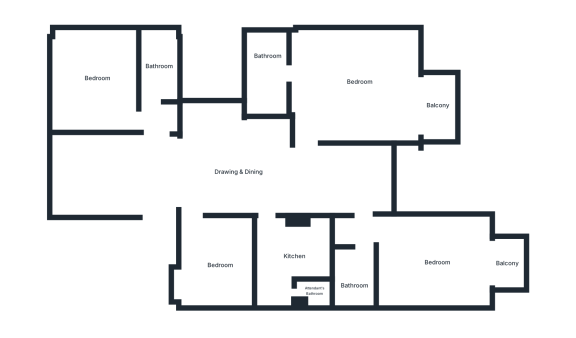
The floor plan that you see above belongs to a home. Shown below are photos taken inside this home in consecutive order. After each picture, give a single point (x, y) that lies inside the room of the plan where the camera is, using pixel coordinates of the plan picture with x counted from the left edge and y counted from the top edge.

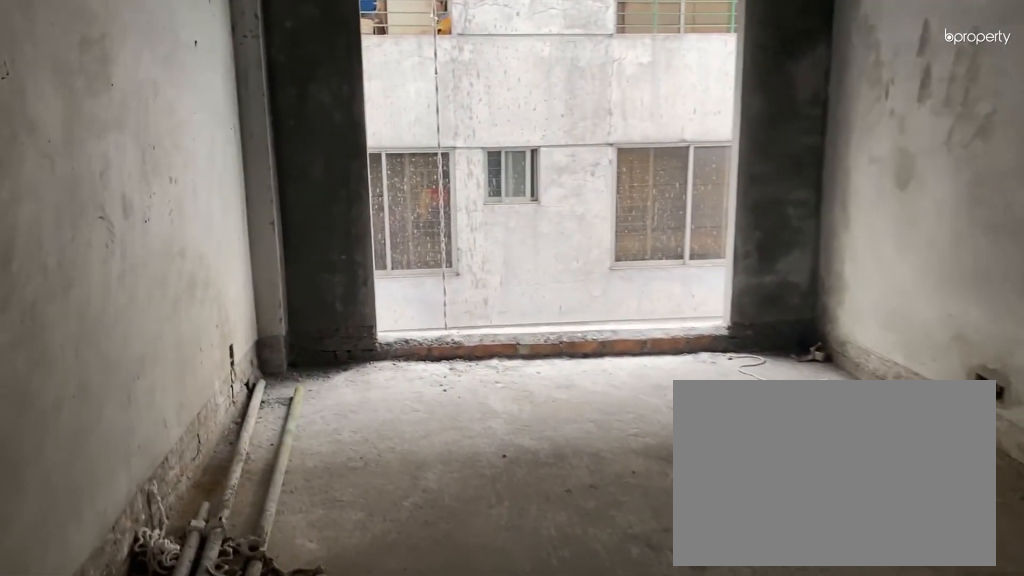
(100, 174)
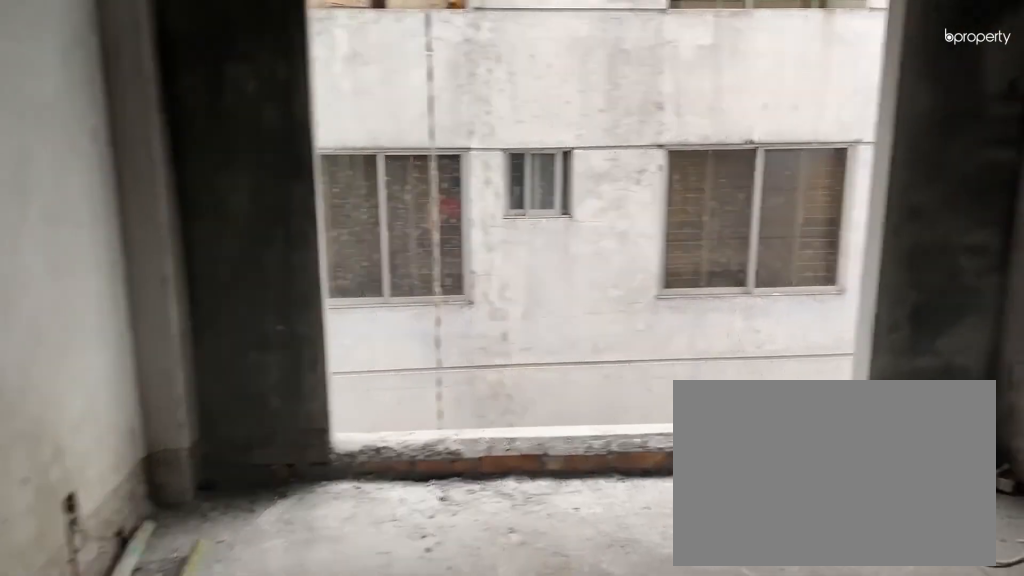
(100, 174)
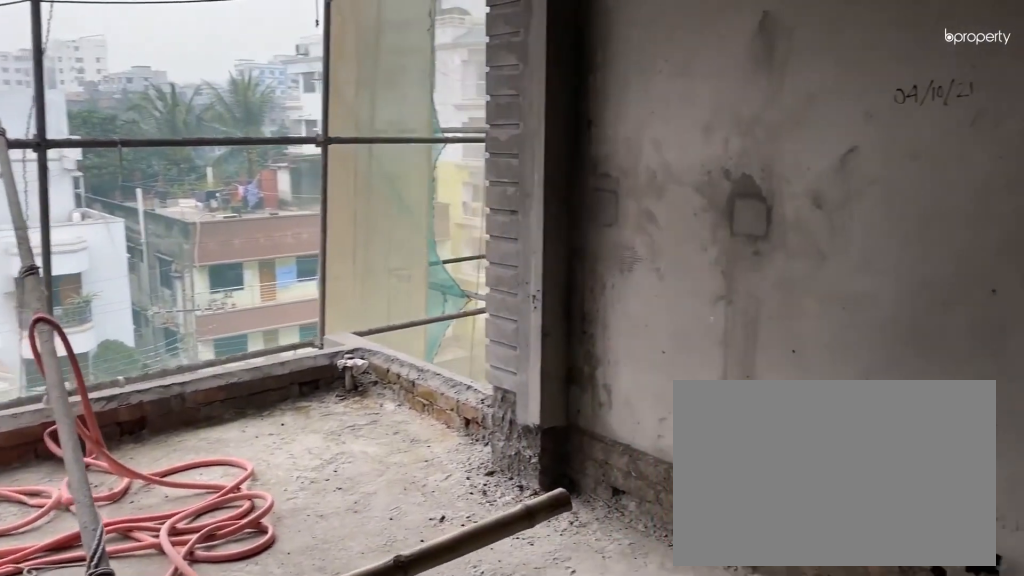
(359, 87)
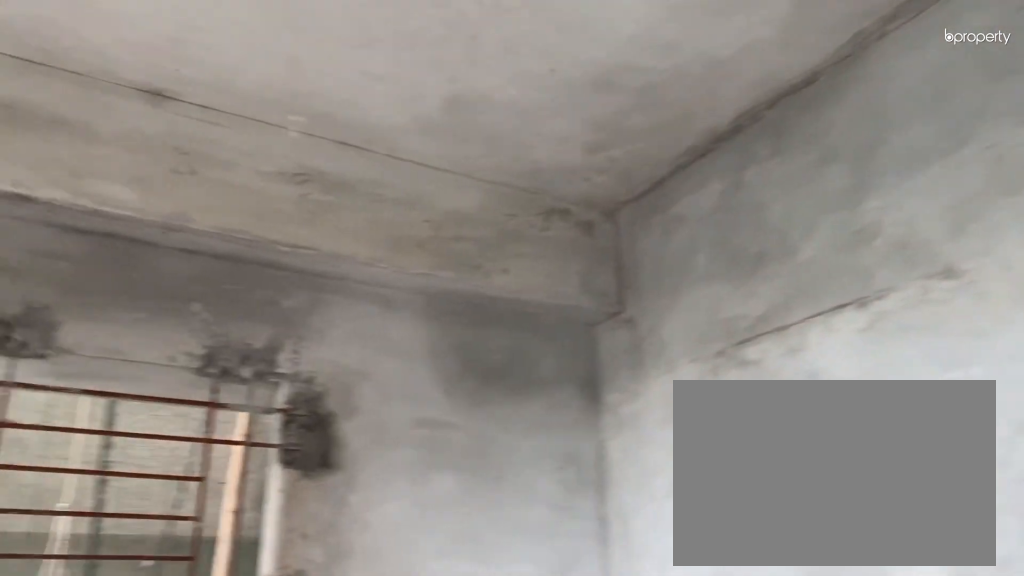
(436, 265)
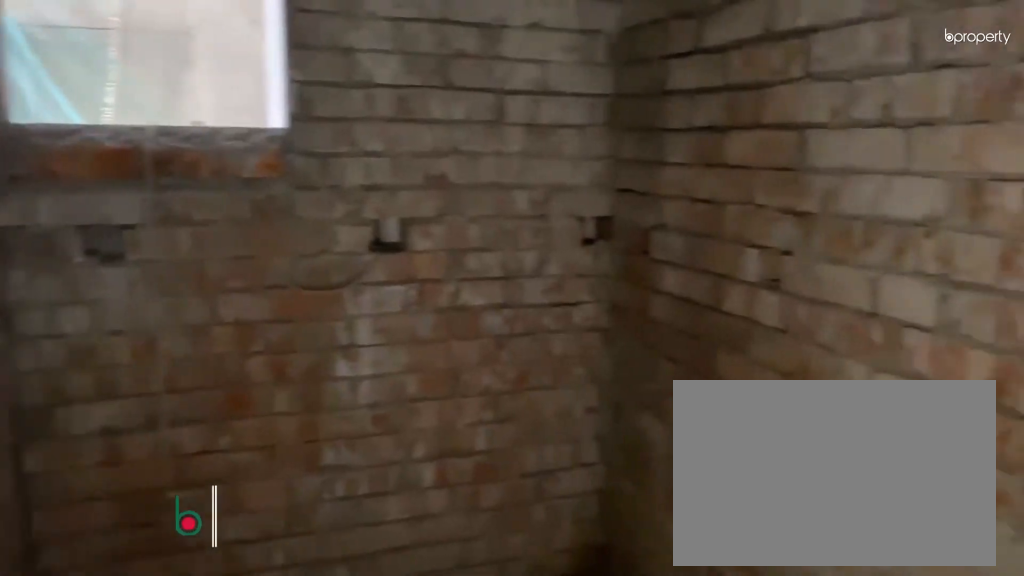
(352, 276)
